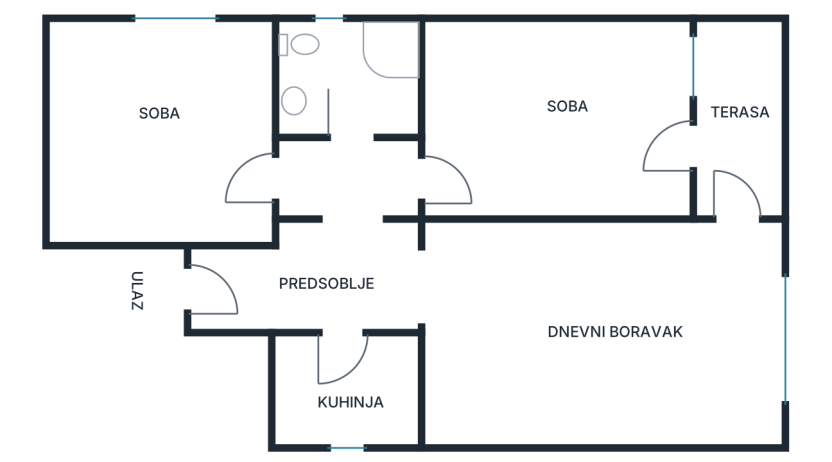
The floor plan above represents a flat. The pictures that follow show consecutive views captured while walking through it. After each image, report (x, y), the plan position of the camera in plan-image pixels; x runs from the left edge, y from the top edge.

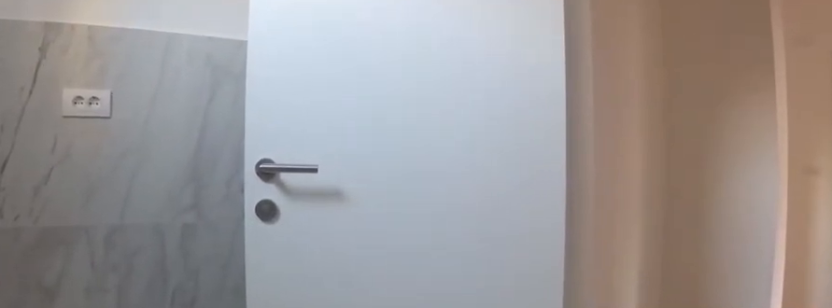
(368, 386)
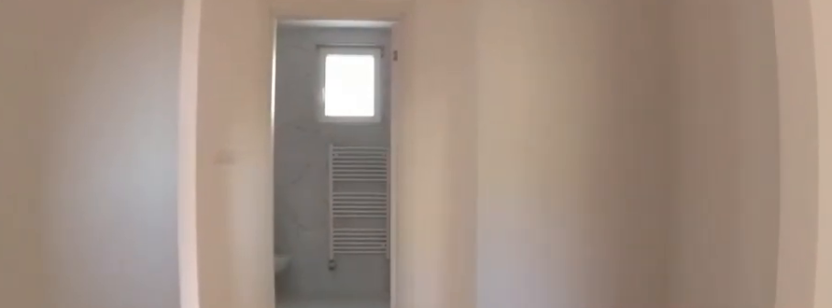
(369, 329)
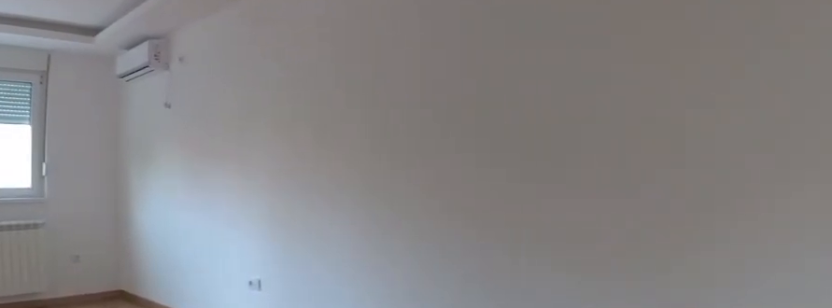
(422, 289)
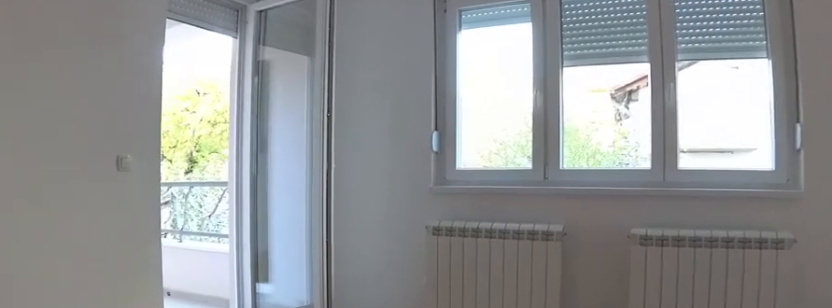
(684, 309)
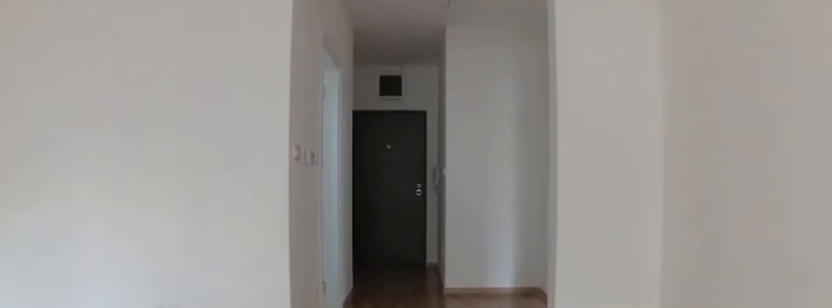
(576, 291)
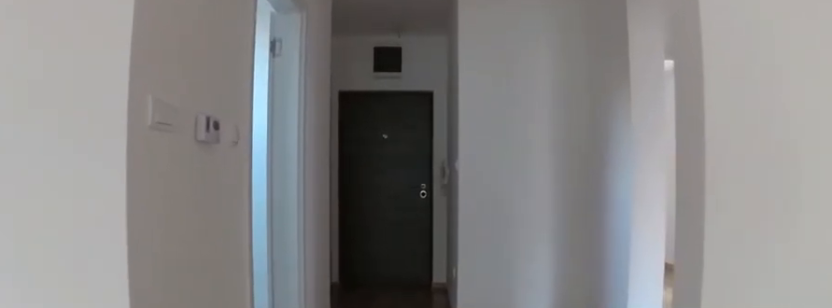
(505, 286)
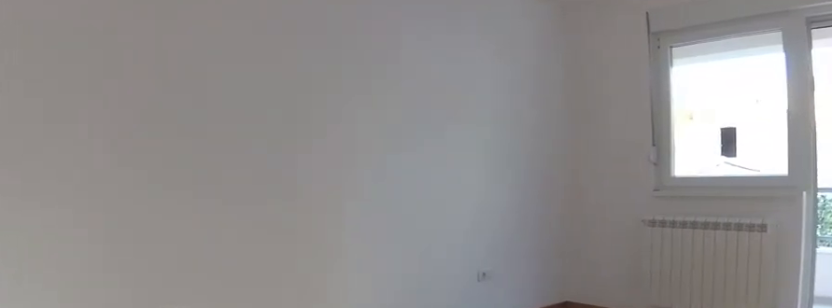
(414, 186)
